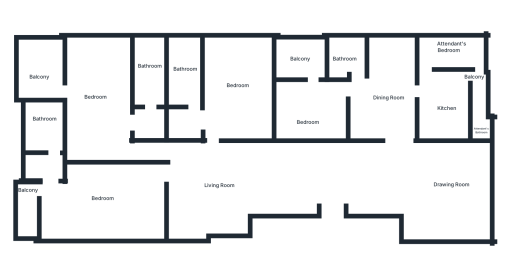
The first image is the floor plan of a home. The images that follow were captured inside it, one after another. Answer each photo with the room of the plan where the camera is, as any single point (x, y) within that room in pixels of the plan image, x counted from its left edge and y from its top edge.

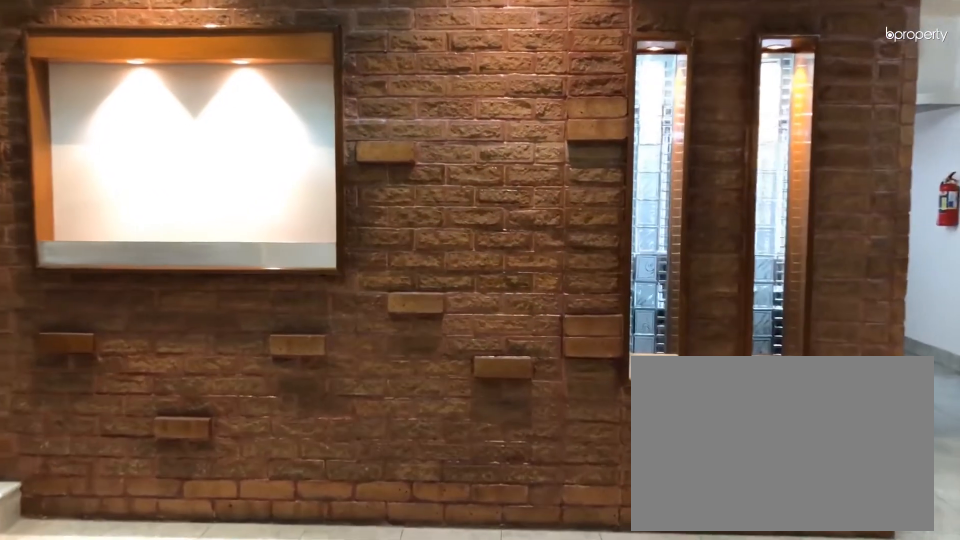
(335, 185)
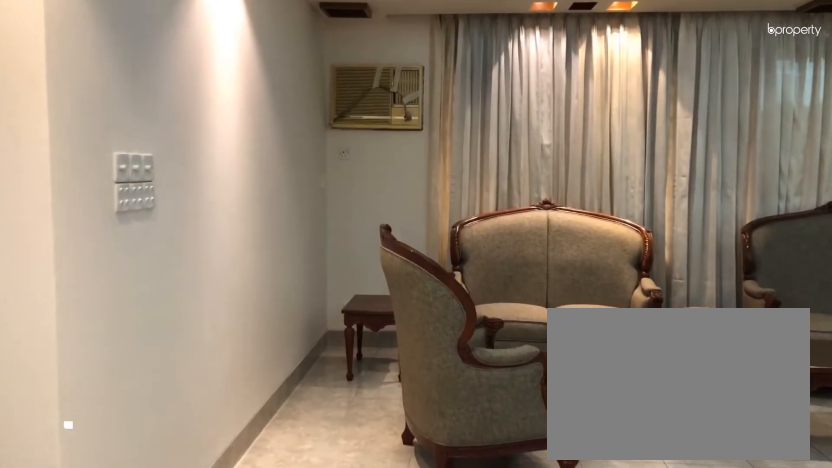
(441, 190)
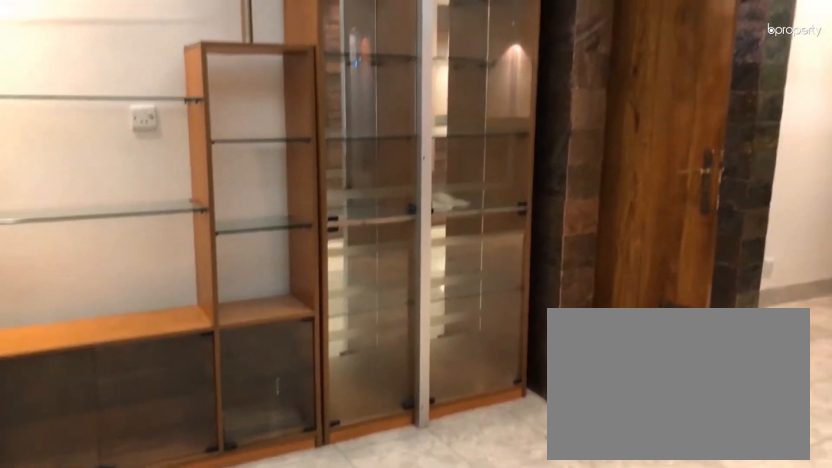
(438, 188)
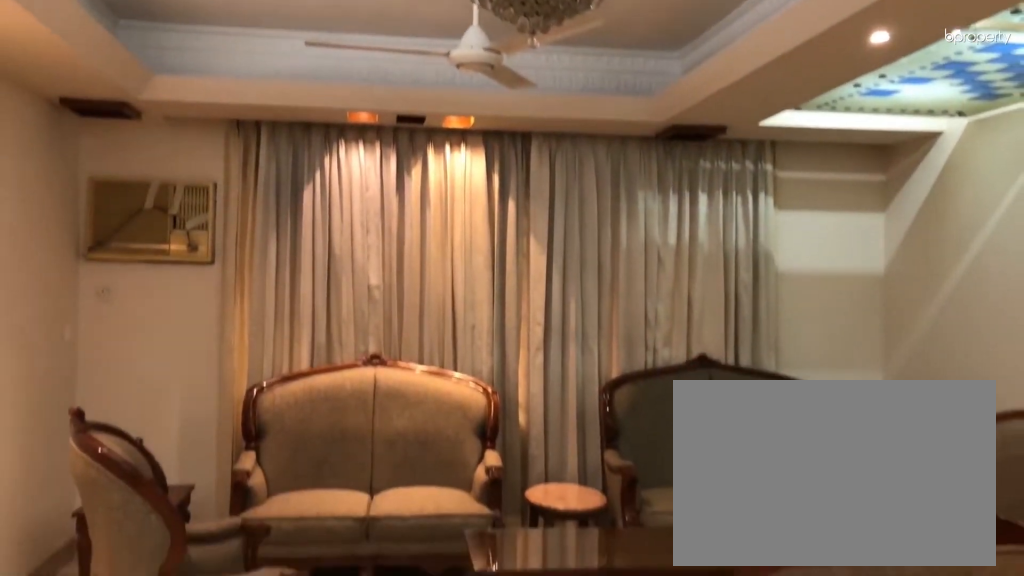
(434, 184)
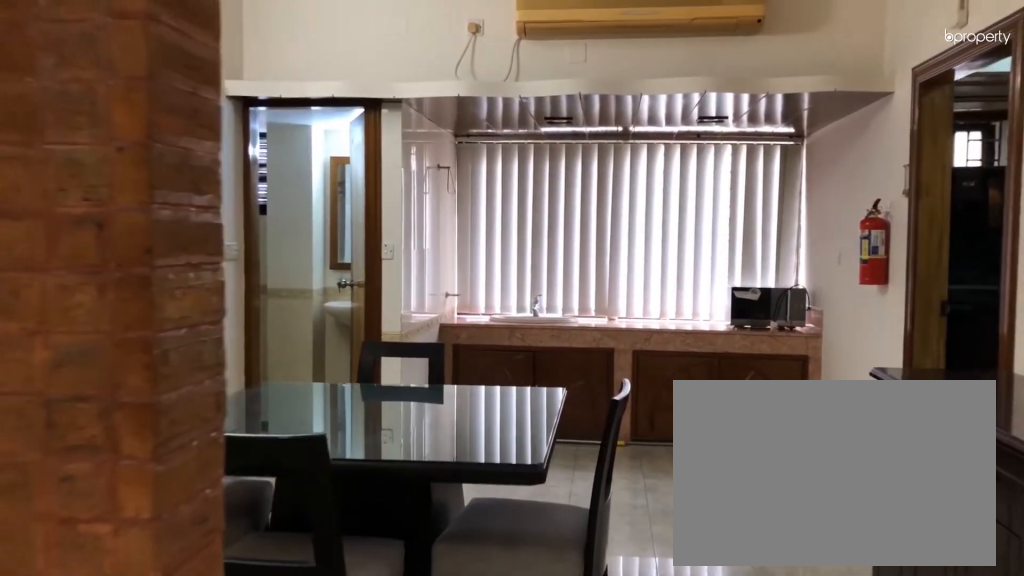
(387, 99)
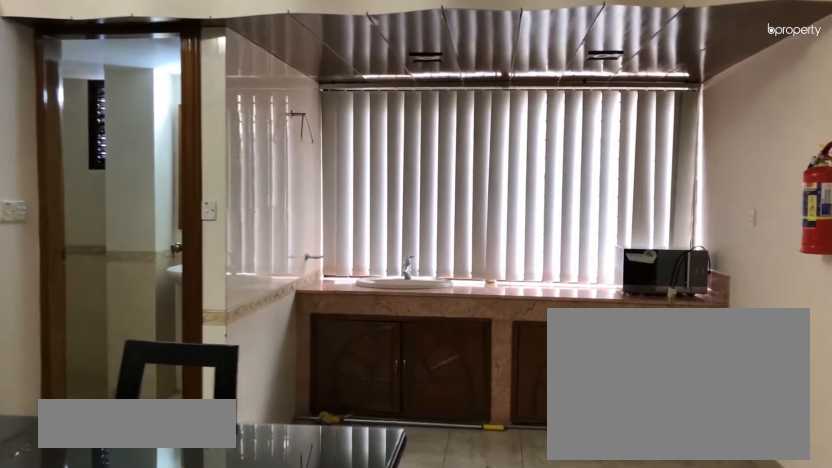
(387, 99)
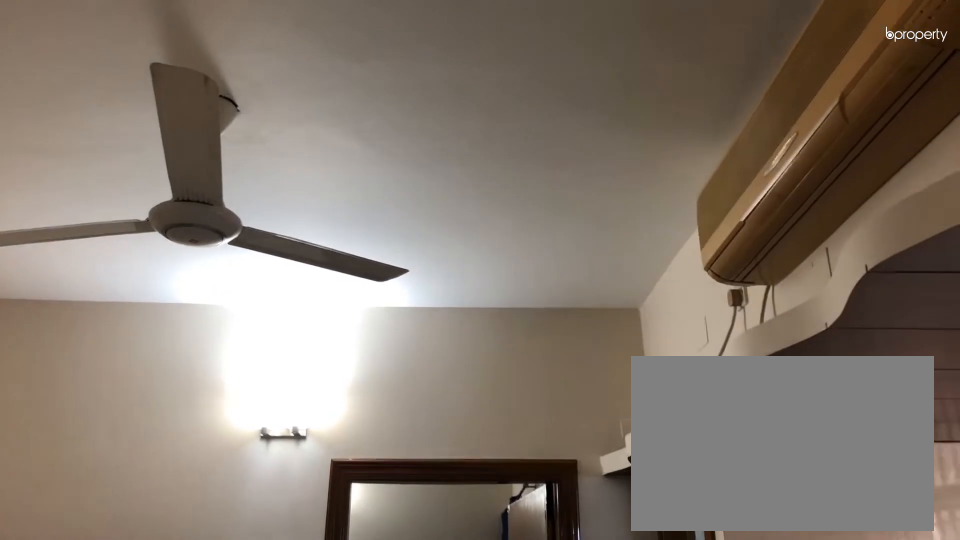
(391, 93)
